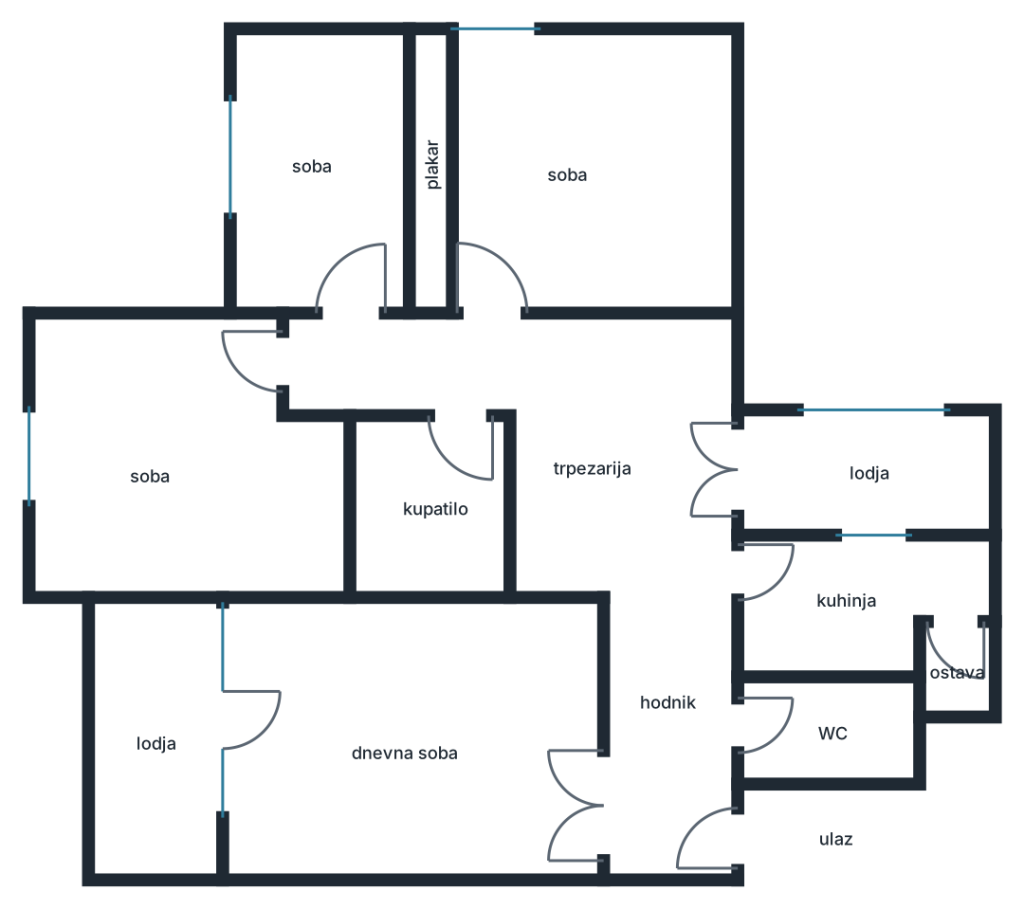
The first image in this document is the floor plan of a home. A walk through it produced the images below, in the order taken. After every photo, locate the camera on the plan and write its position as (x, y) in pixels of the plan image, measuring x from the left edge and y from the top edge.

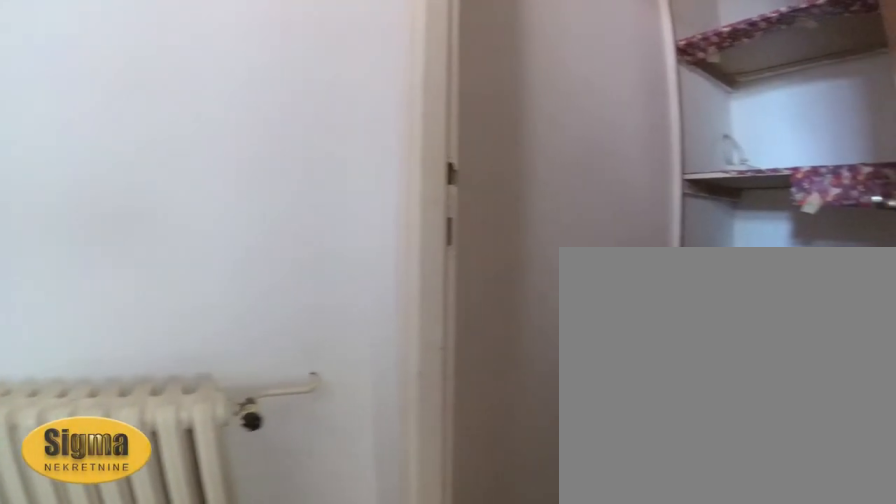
(930, 578)
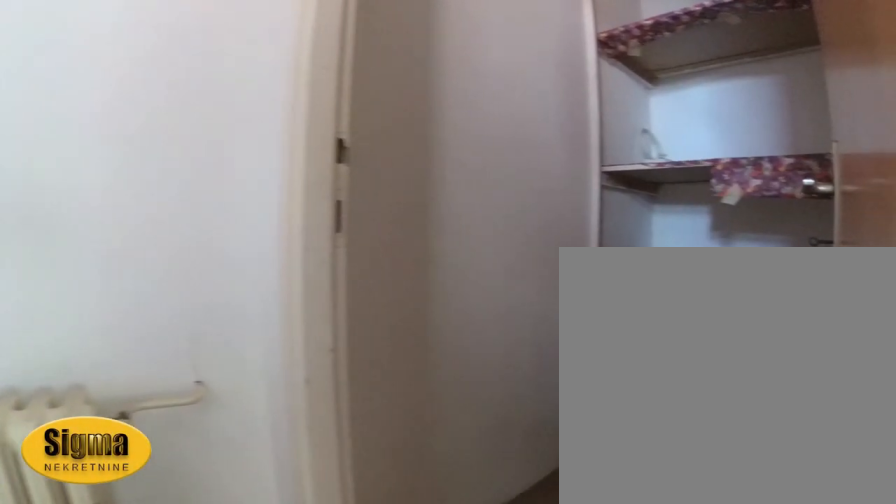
(937, 582)
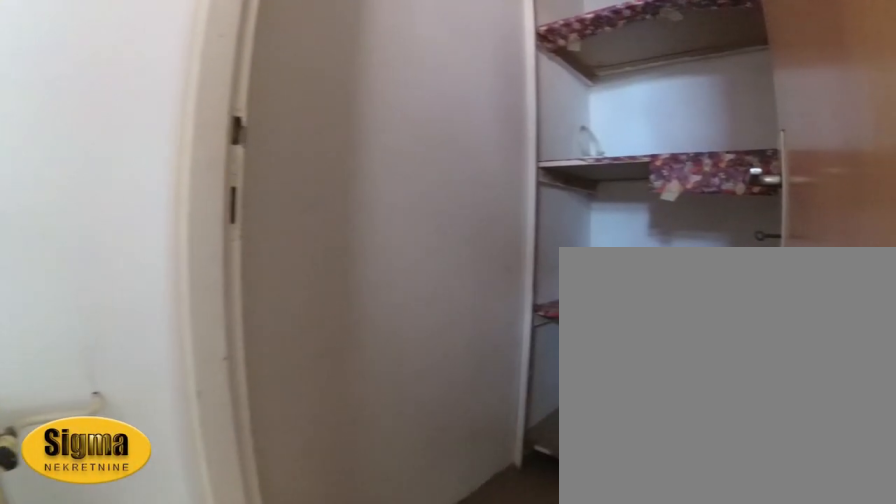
(943, 585)
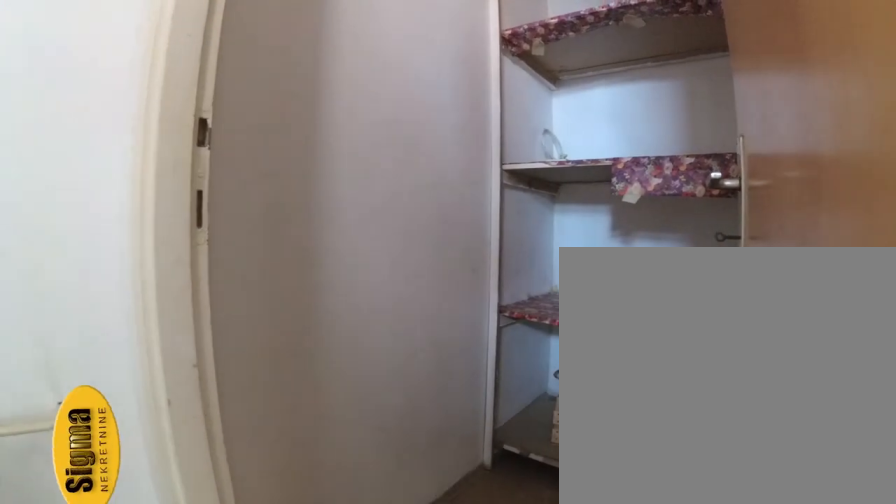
(952, 594)
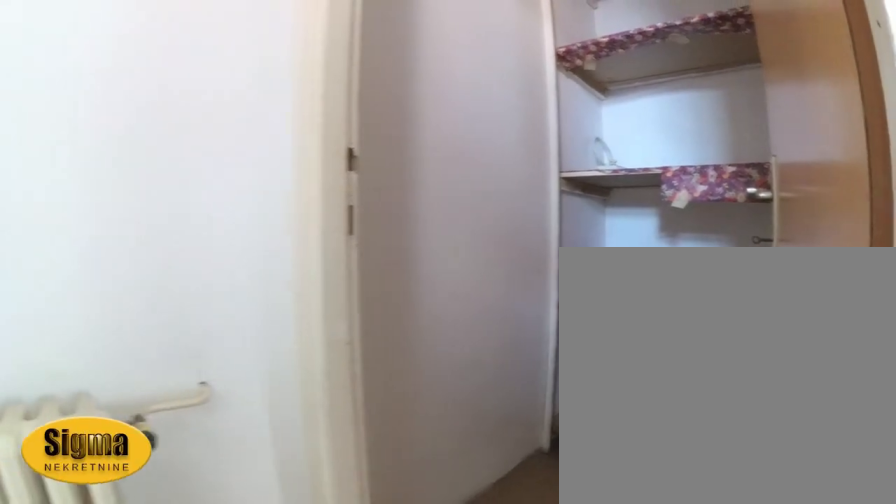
(947, 594)
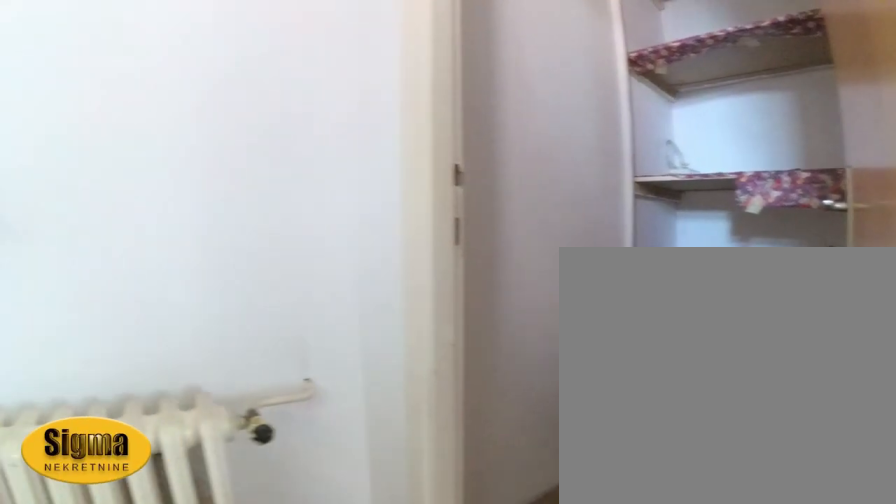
(947, 597)
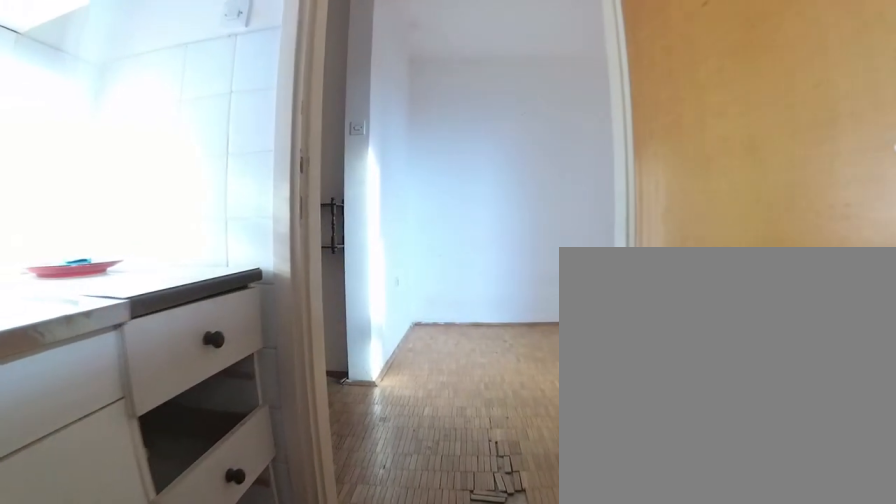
(856, 608)
